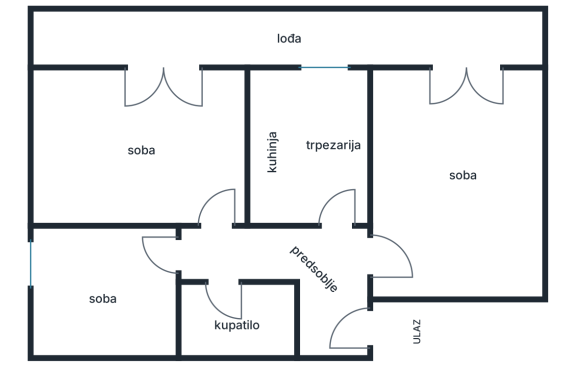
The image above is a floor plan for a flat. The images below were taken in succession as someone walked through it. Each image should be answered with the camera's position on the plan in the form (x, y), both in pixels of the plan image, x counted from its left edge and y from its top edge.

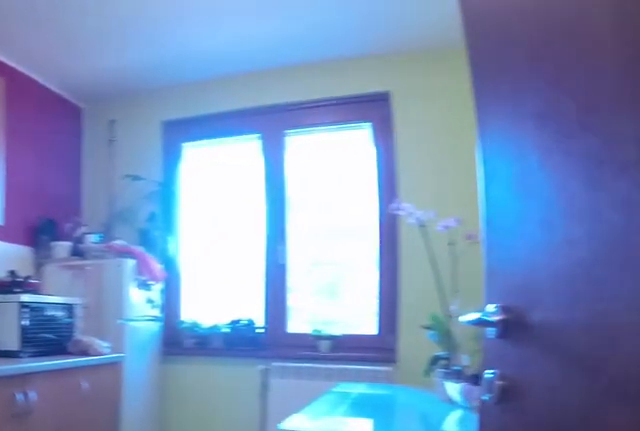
(362, 258)
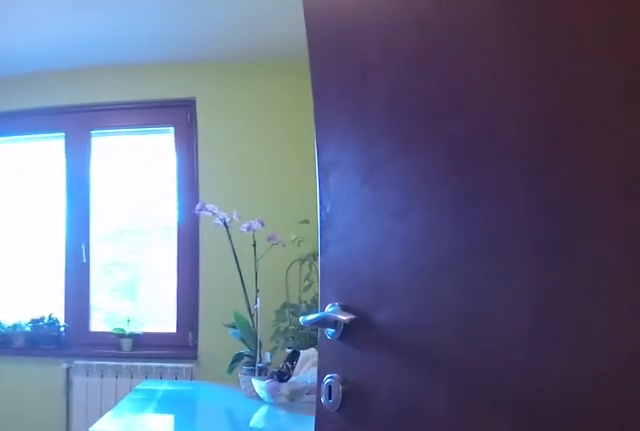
(357, 257)
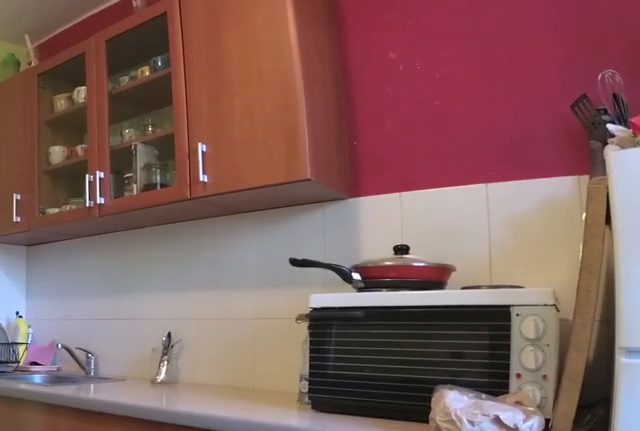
(338, 90)
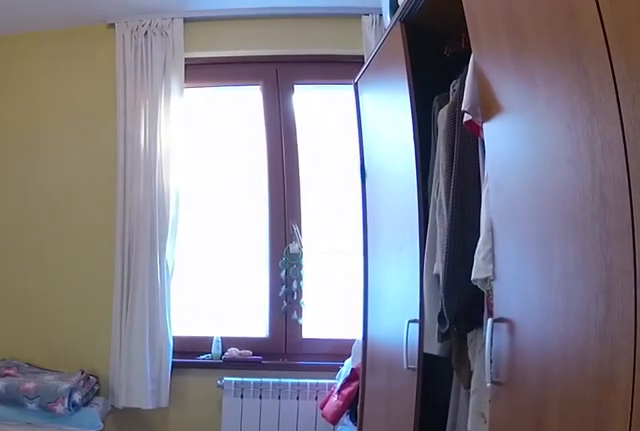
(181, 254)
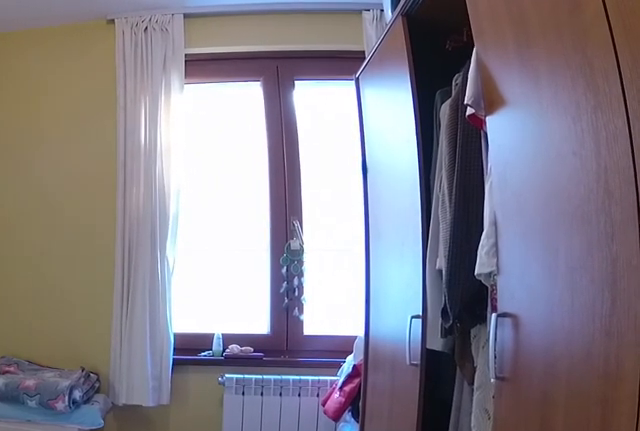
(181, 254)
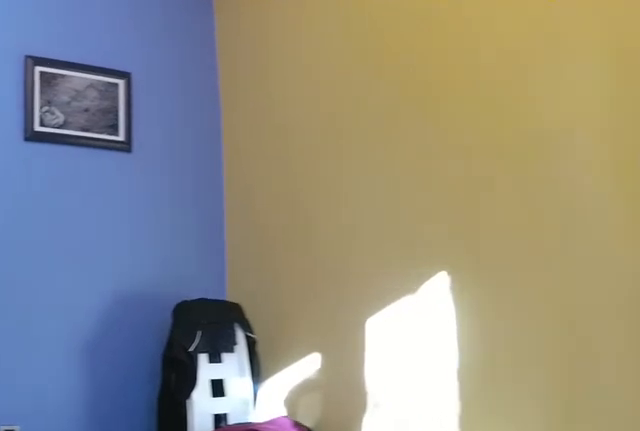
(70, 253)
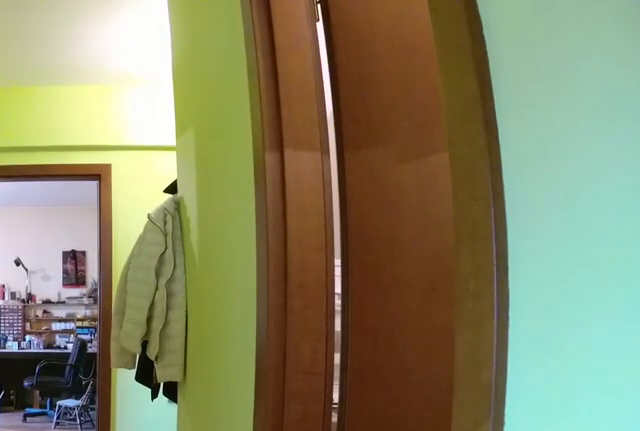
(178, 254)
